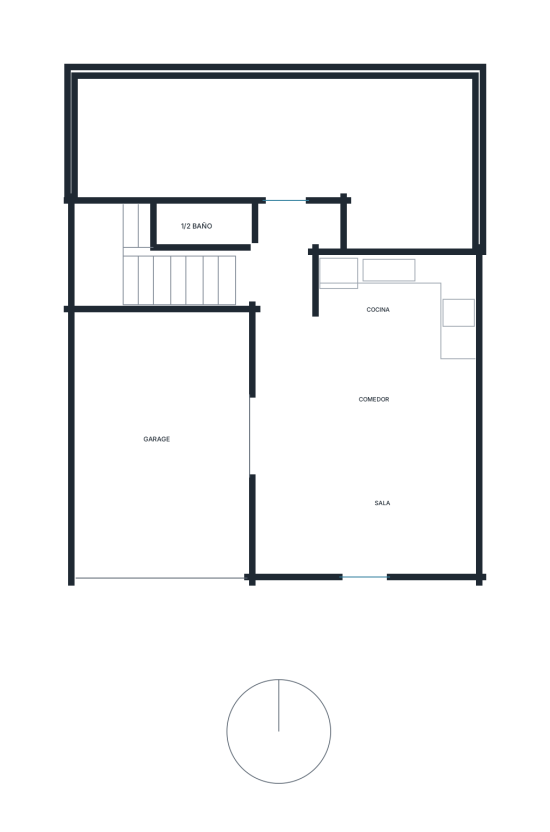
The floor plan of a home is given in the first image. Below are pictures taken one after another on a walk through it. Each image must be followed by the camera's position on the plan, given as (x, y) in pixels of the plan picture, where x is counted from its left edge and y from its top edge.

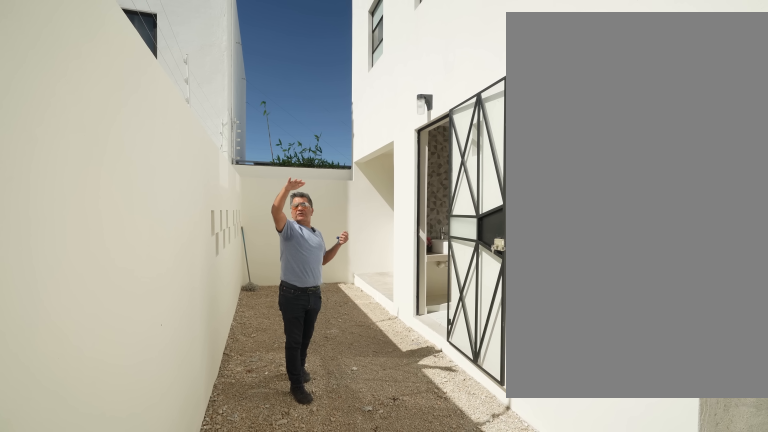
(112, 147)
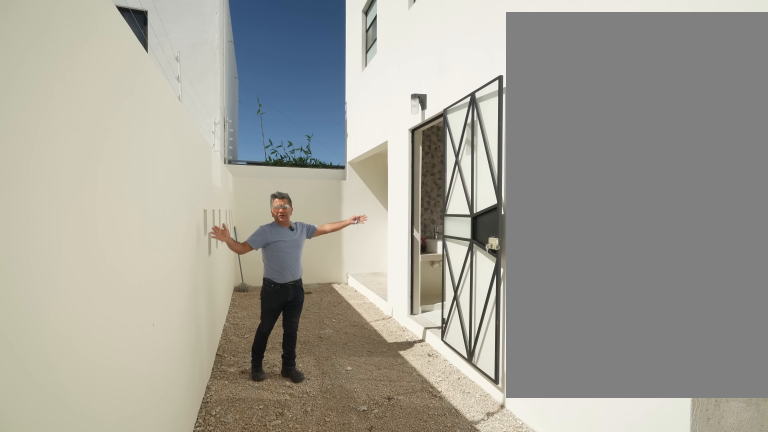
(106, 143)
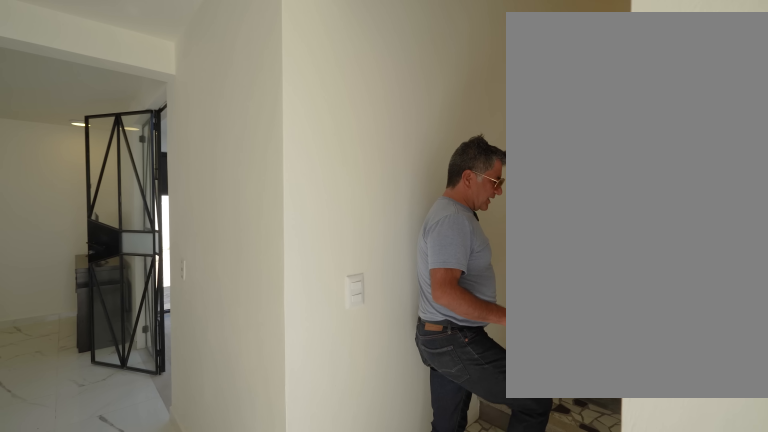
(277, 208)
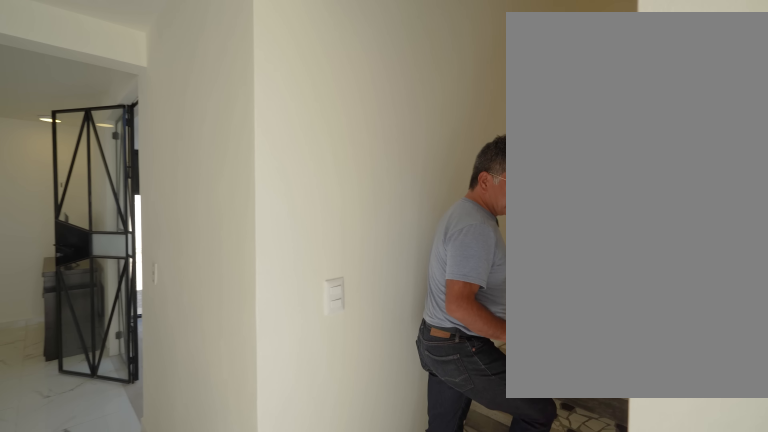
(276, 223)
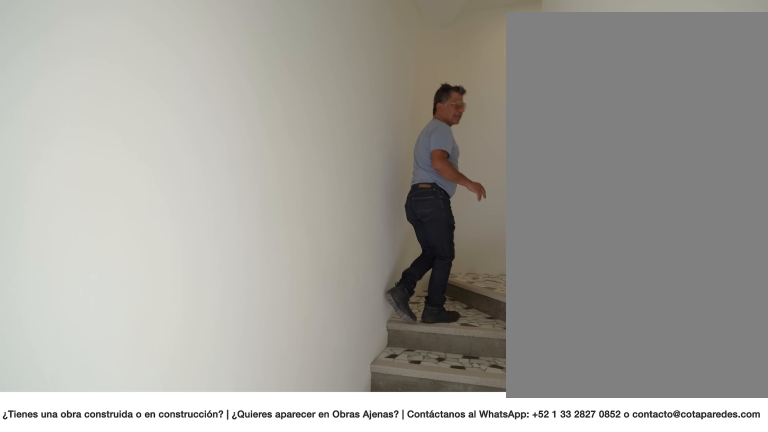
(229, 278)
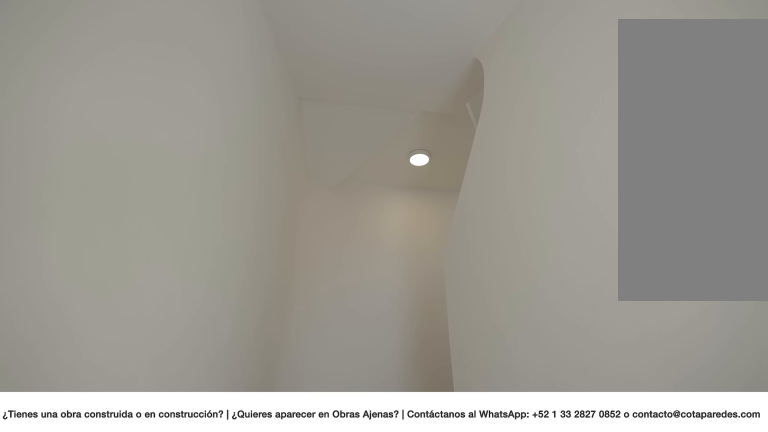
(246, 273)
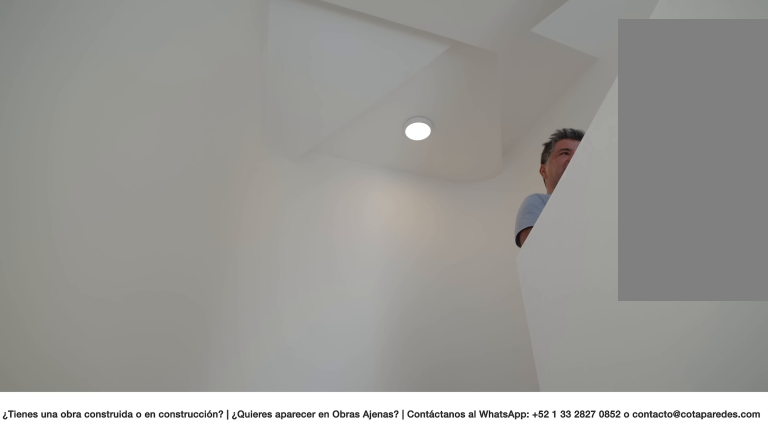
(246, 273)
